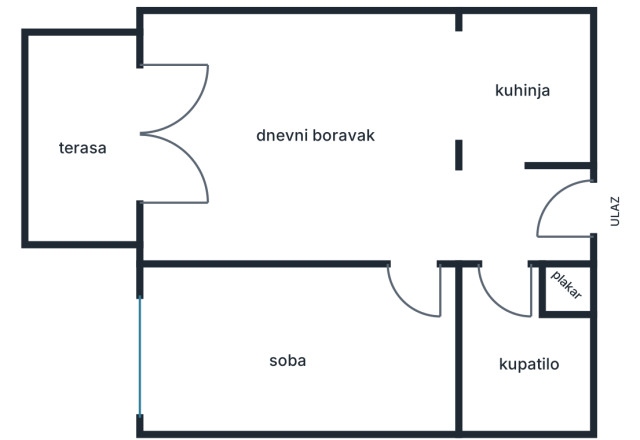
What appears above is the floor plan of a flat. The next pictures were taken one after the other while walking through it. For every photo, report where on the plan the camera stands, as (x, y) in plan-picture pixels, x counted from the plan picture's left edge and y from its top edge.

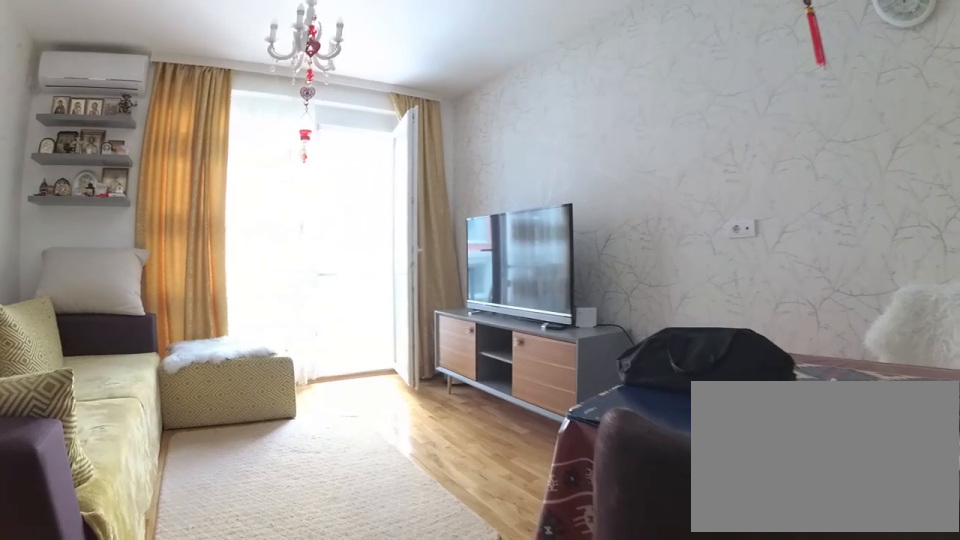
(422, 166)
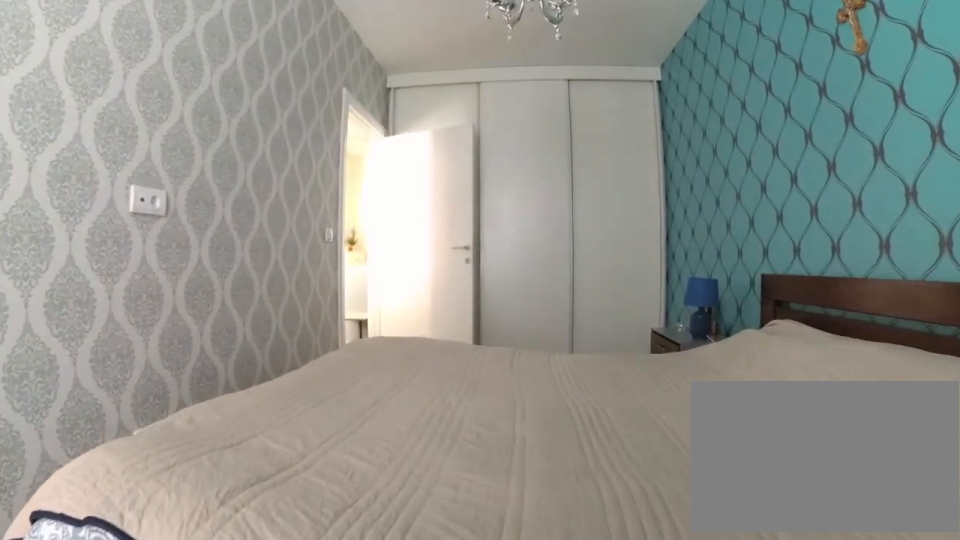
(186, 336)
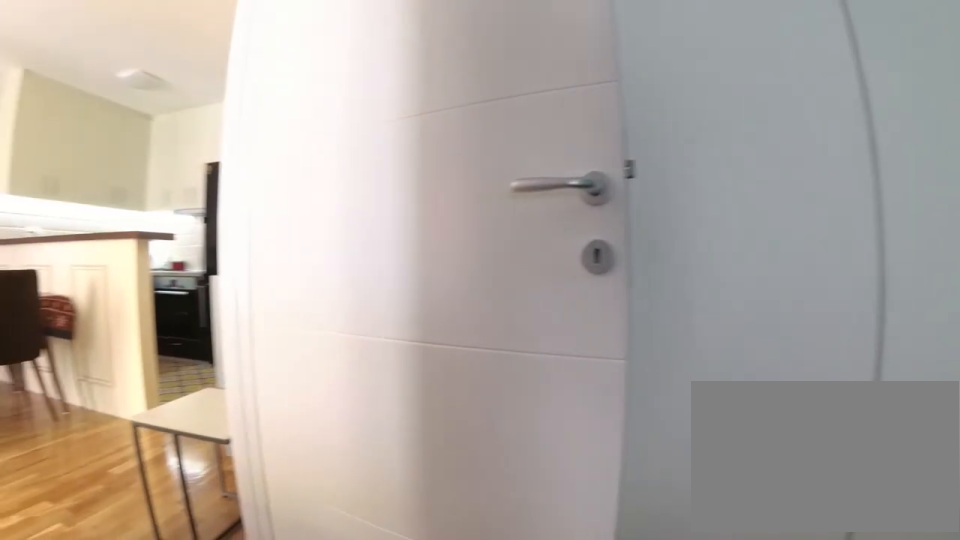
(360, 297)
